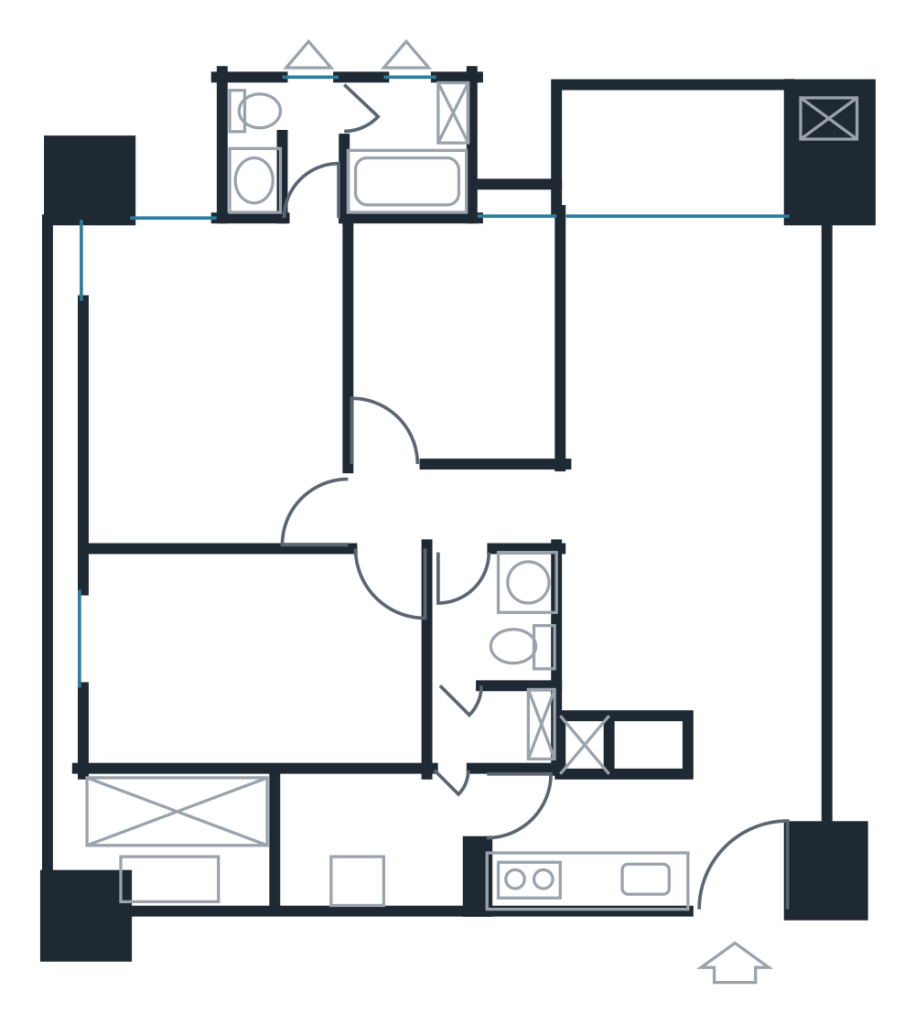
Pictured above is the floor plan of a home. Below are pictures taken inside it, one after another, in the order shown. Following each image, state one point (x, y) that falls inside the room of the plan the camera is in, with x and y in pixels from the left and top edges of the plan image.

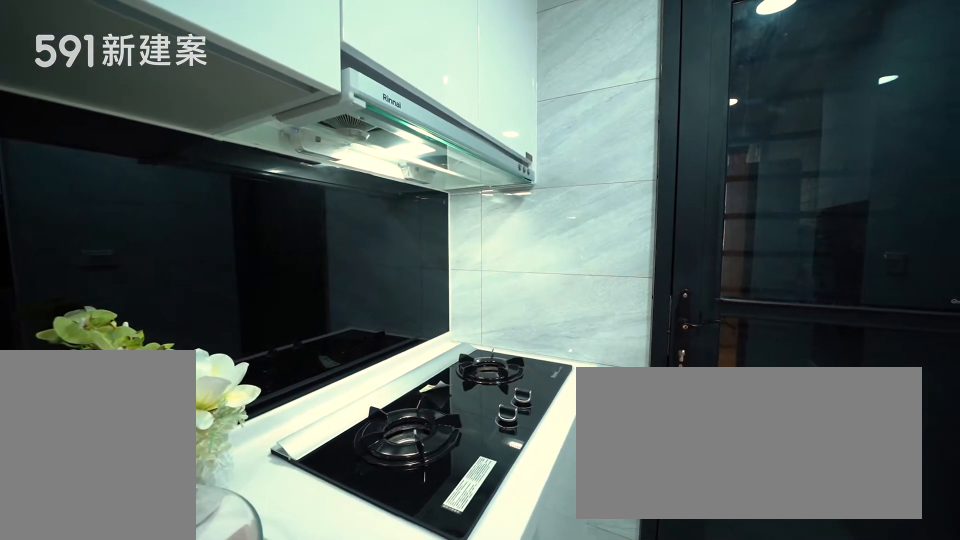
(583, 843)
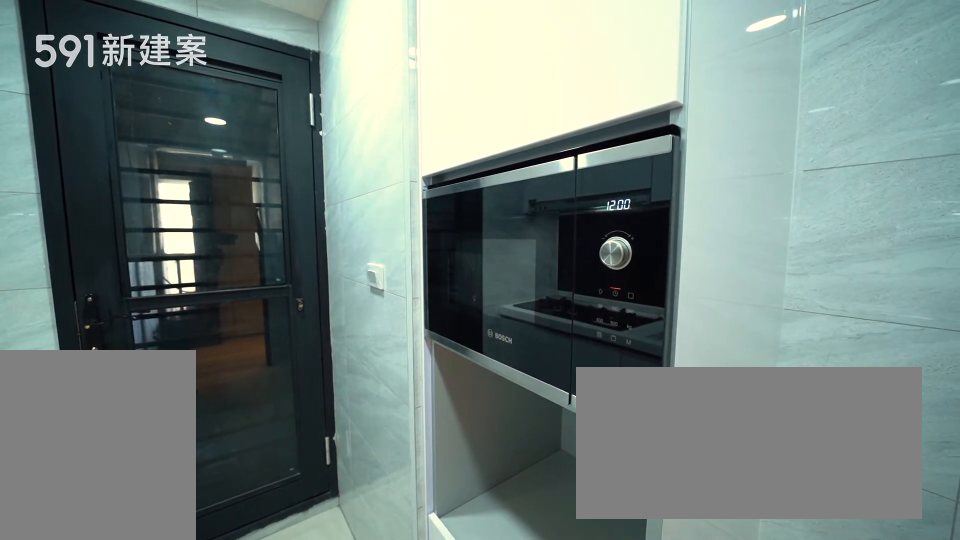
(583, 843)
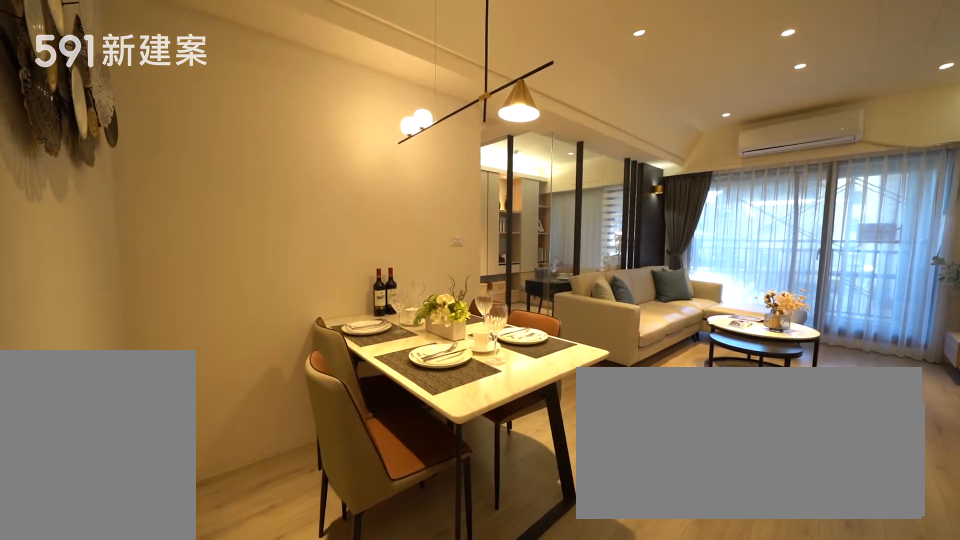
(643, 627)
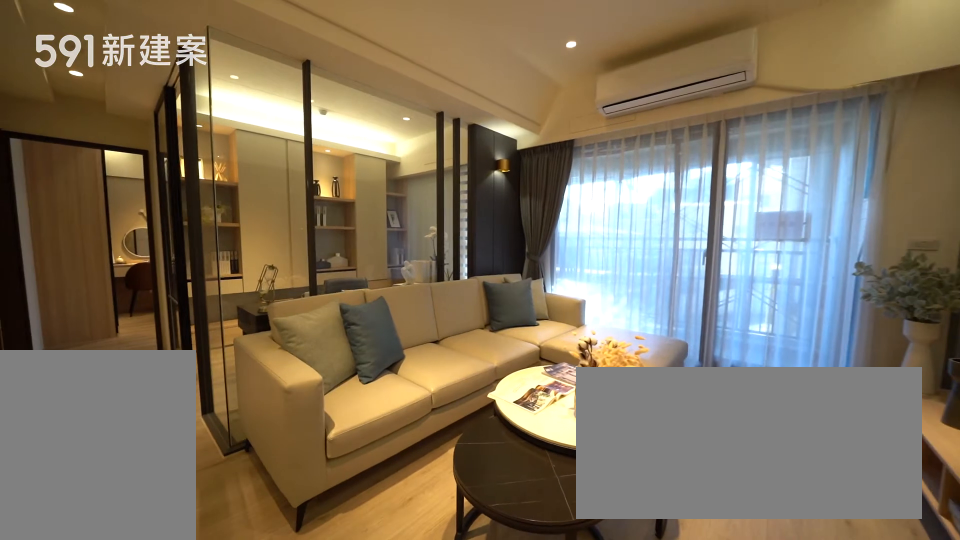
(680, 336)
